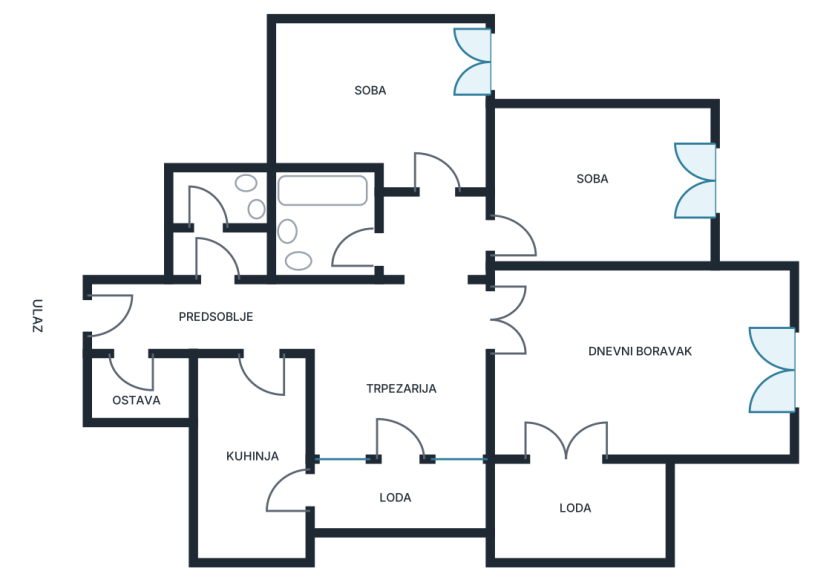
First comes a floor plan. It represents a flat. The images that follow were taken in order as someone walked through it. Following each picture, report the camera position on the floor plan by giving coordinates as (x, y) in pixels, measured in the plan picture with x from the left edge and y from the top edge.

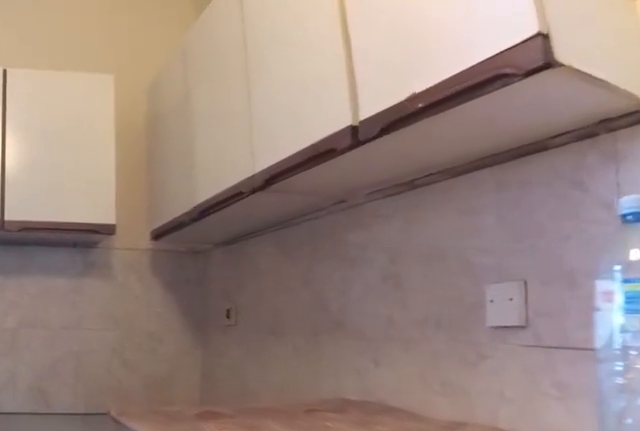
(255, 406)
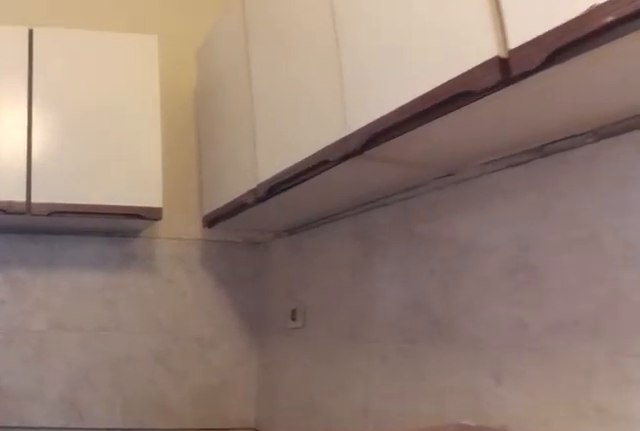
(254, 417)
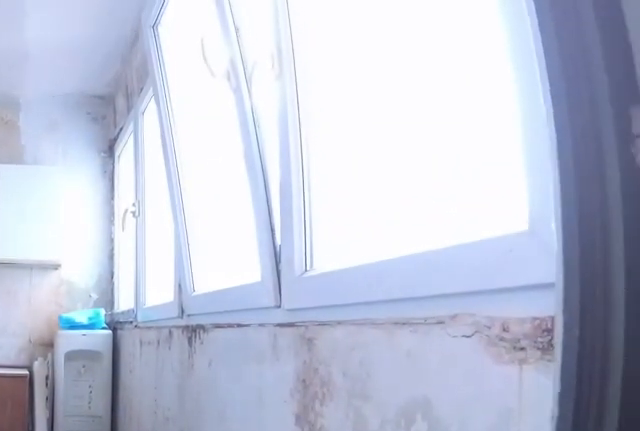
(297, 509)
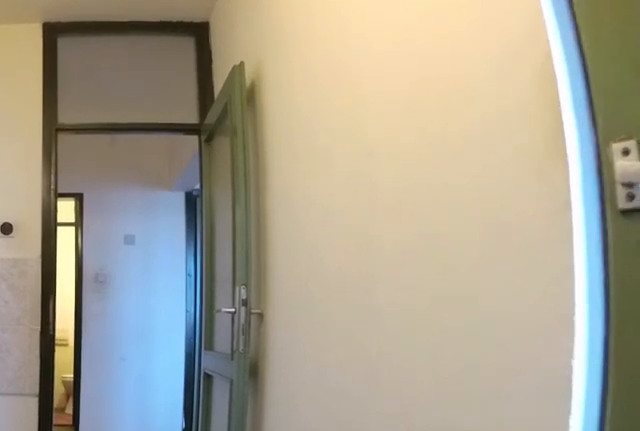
(261, 539)
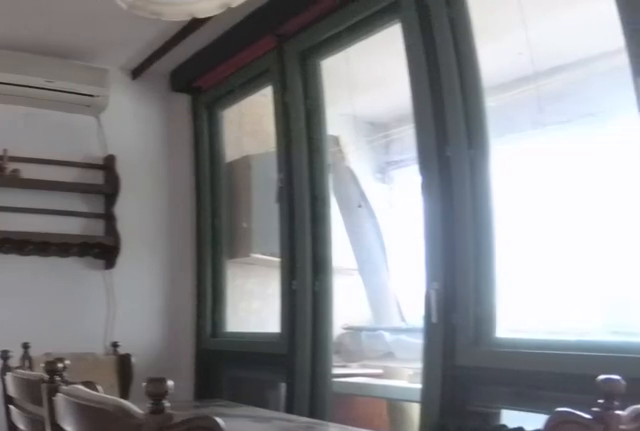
(293, 314)
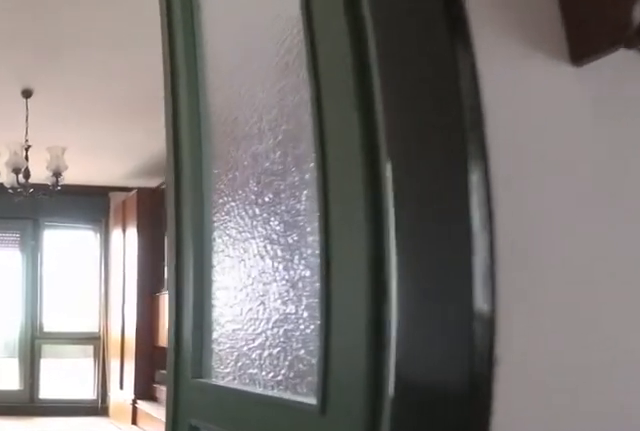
(389, 318)
